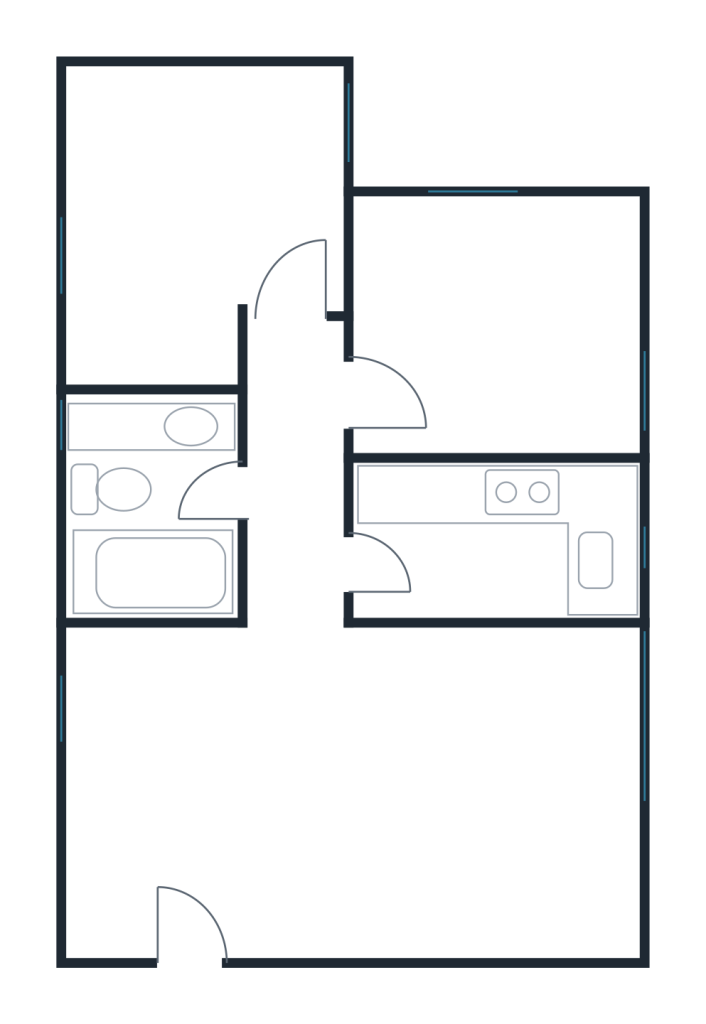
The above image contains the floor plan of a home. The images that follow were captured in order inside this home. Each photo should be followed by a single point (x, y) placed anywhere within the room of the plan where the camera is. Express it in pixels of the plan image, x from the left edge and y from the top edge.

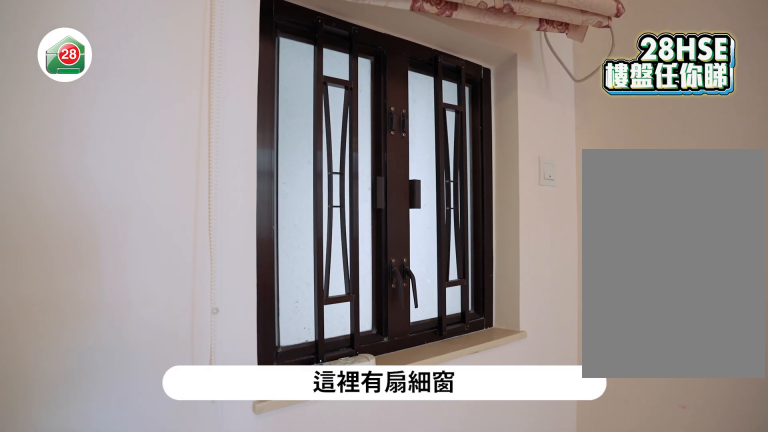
(311, 789)
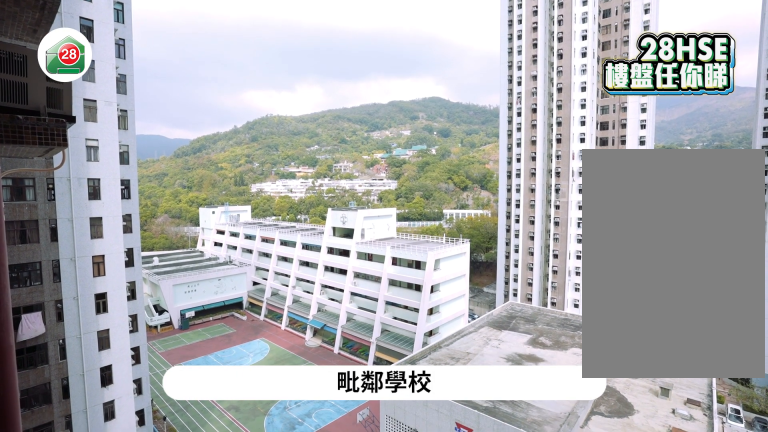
(311, 789)
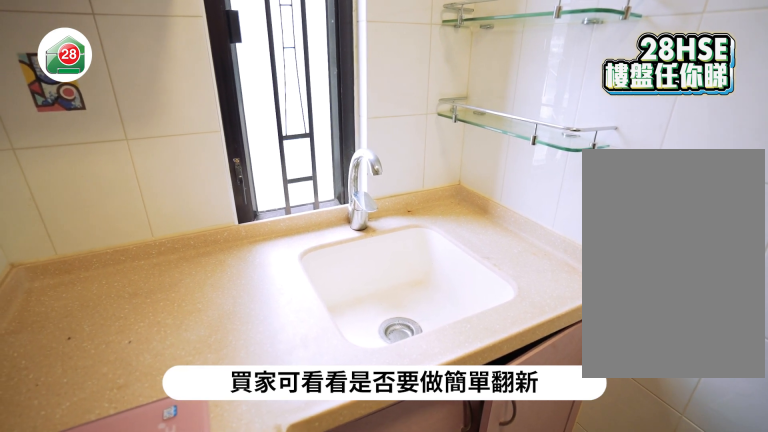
(443, 540)
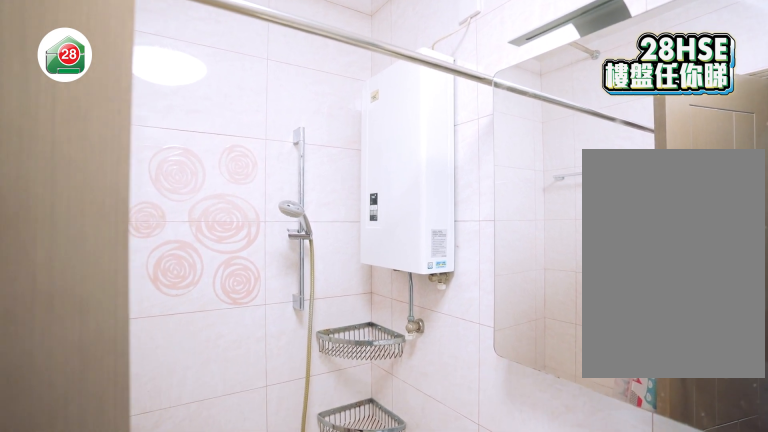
(177, 514)
